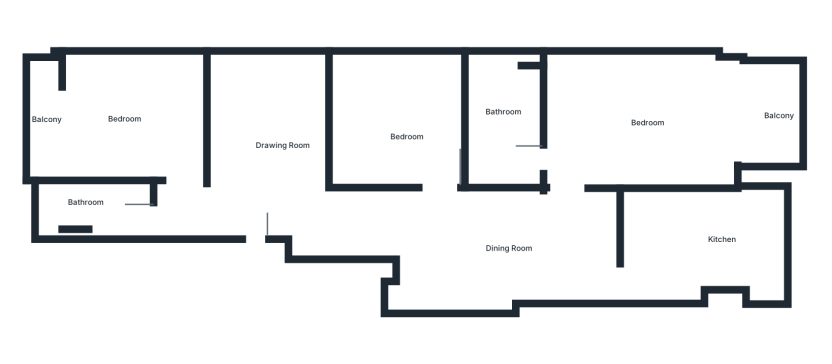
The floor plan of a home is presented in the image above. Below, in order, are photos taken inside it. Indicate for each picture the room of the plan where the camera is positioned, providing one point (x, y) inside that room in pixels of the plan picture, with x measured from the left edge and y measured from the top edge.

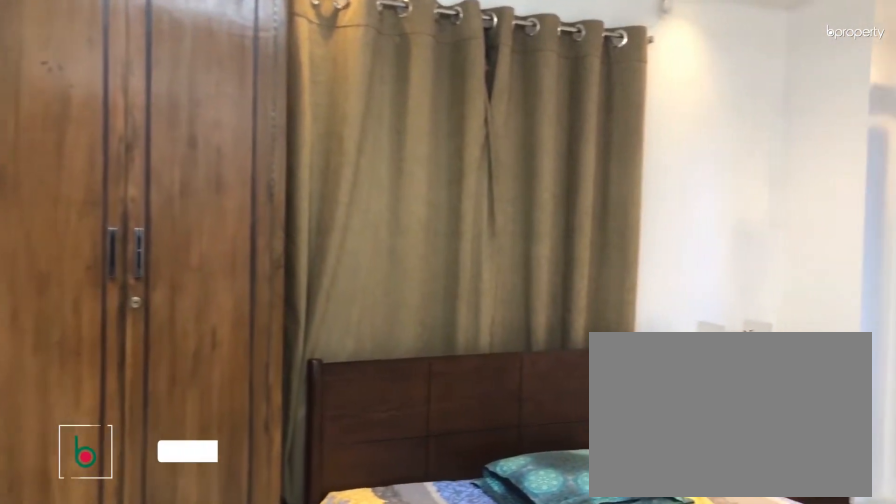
(660, 120)
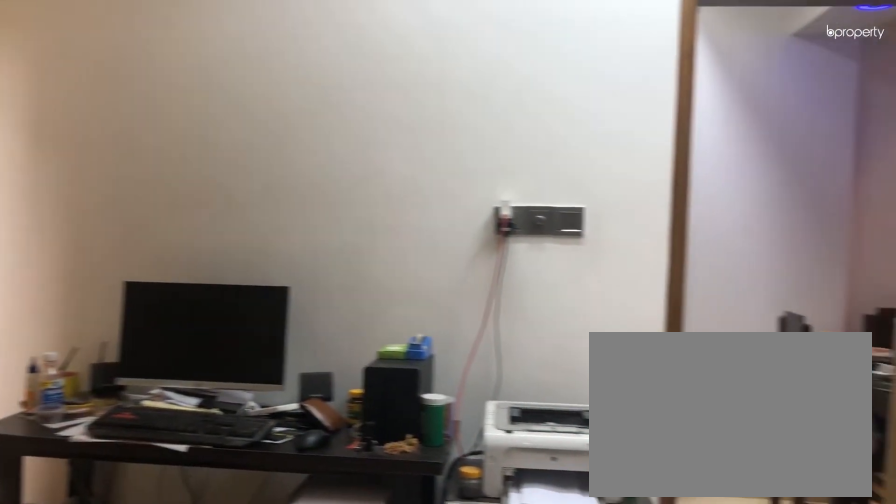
(653, 127)
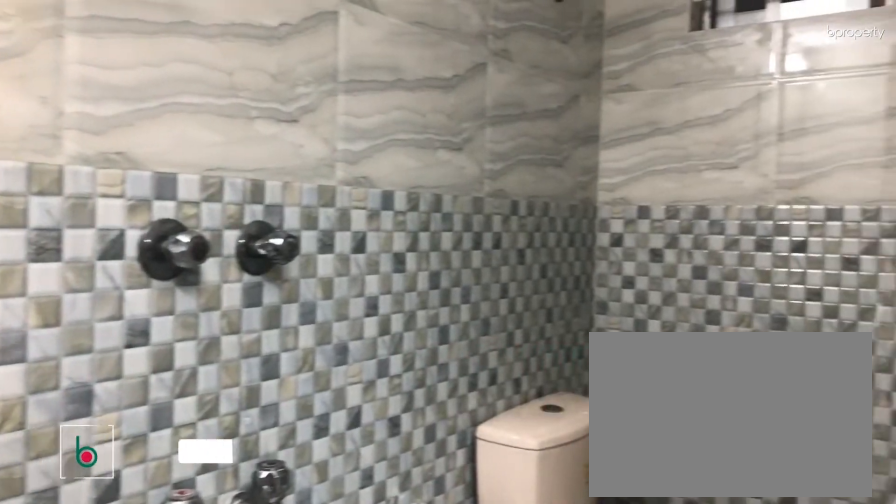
(508, 143)
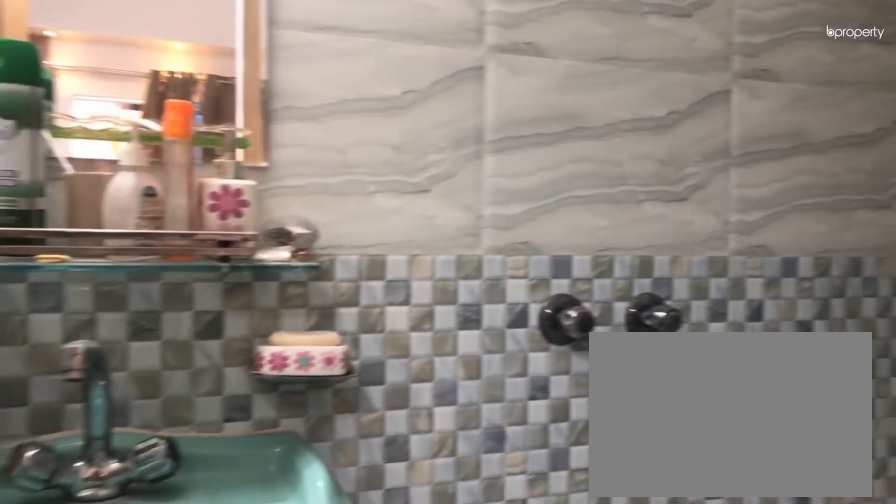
(508, 143)
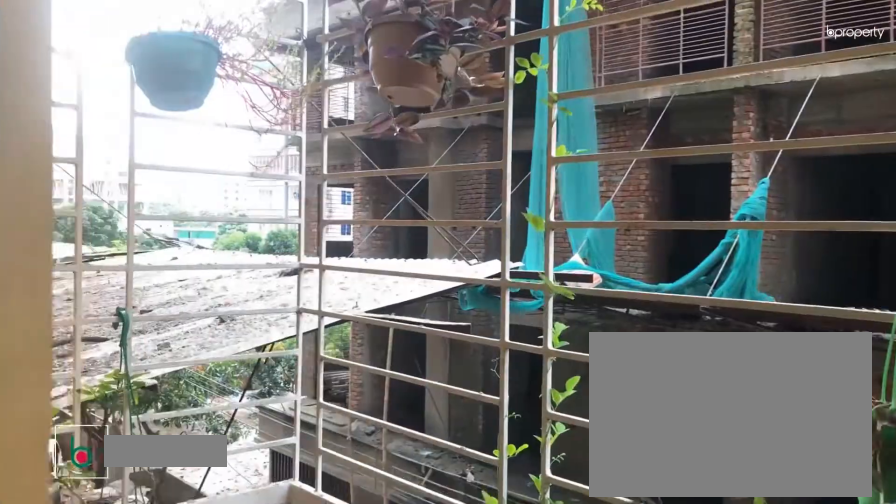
(767, 115)
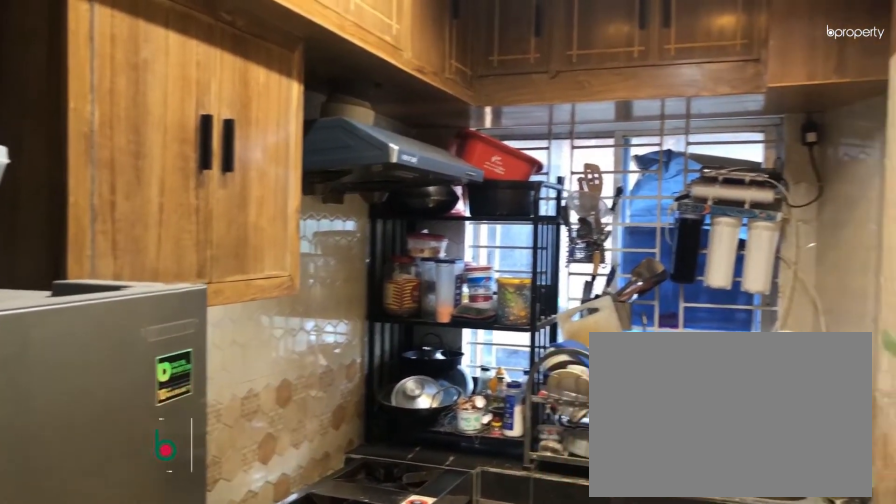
(700, 244)
